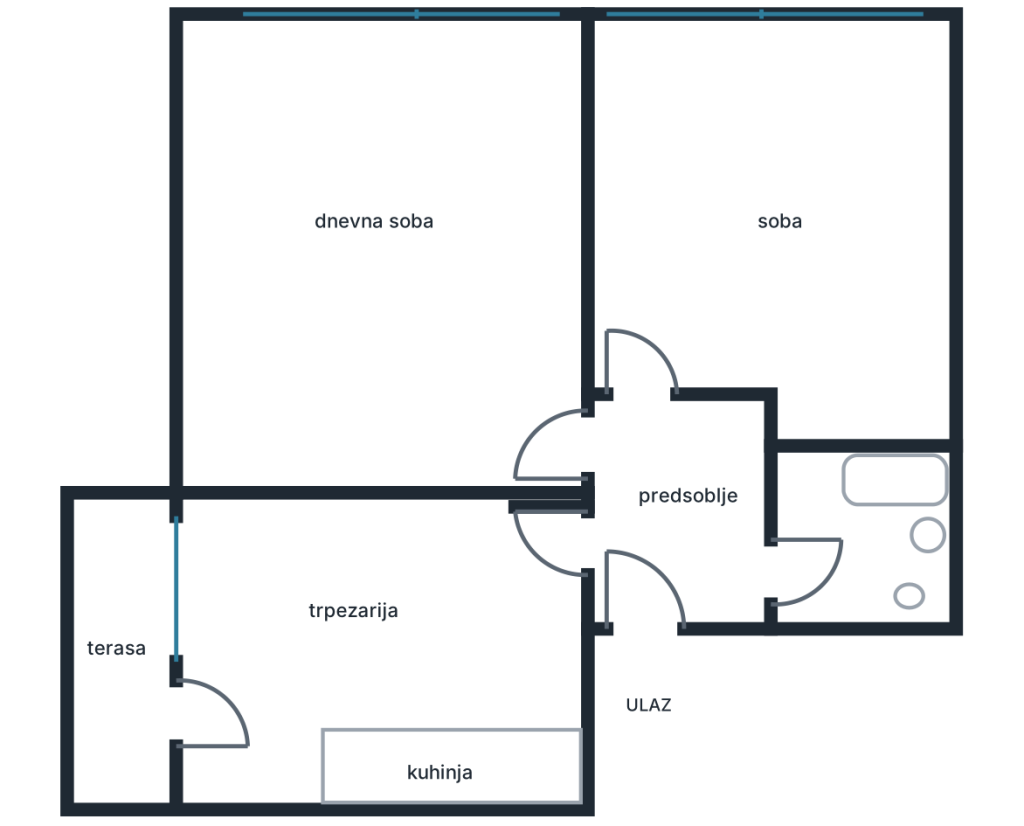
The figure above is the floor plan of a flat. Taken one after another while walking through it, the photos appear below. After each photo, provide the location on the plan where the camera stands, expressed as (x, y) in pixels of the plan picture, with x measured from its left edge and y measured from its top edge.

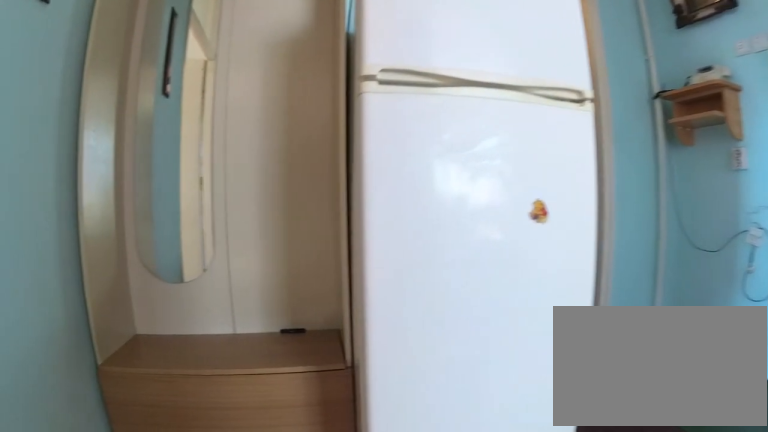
(620, 457)
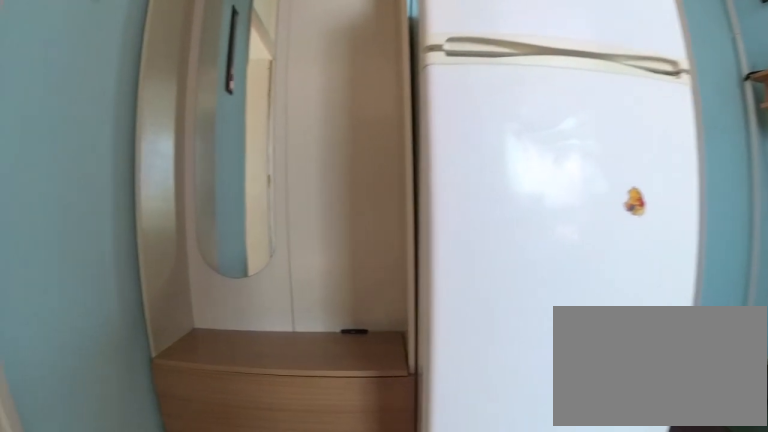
(622, 462)
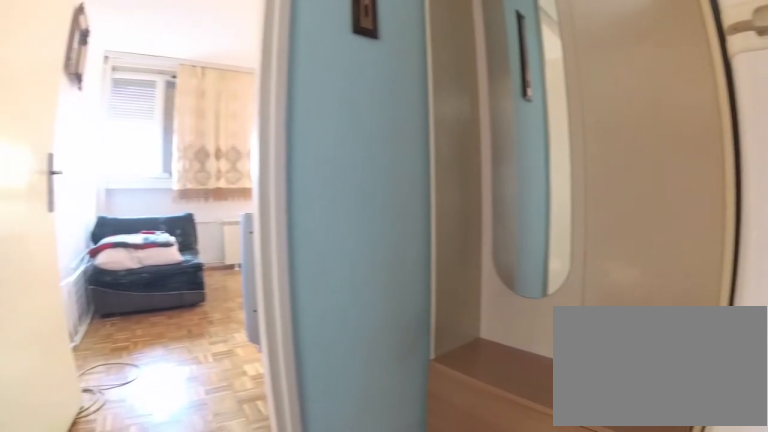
(633, 478)
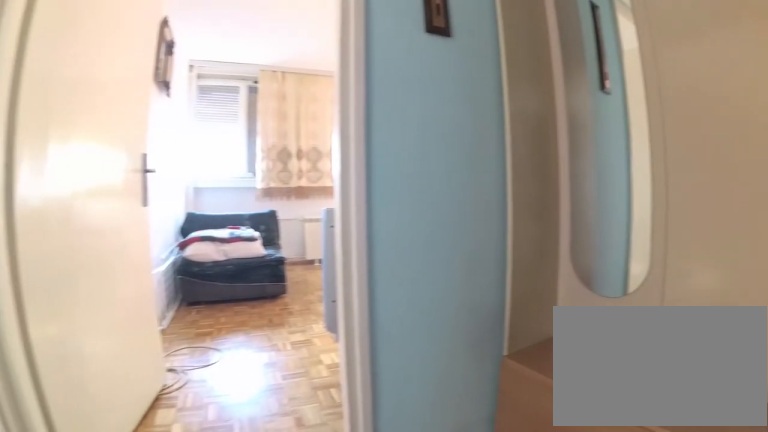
(641, 482)
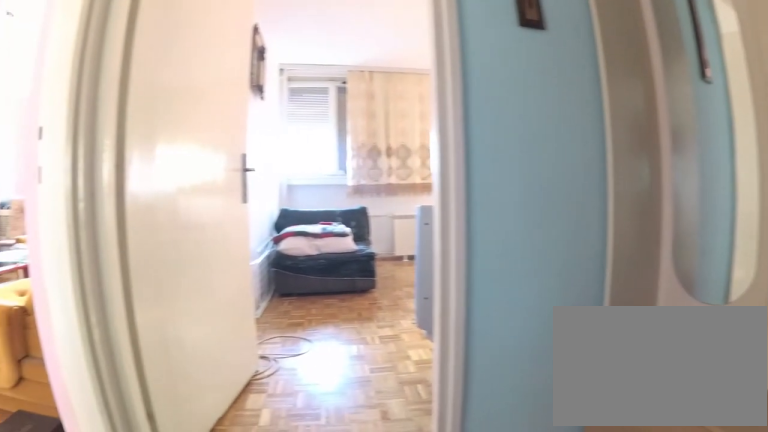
(646, 485)
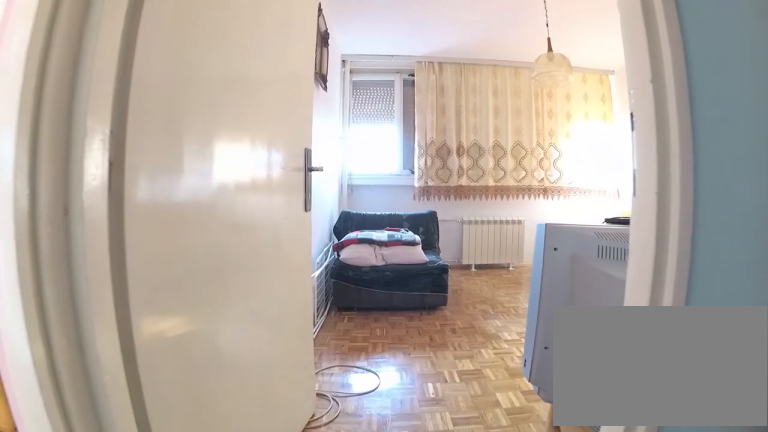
(655, 468)
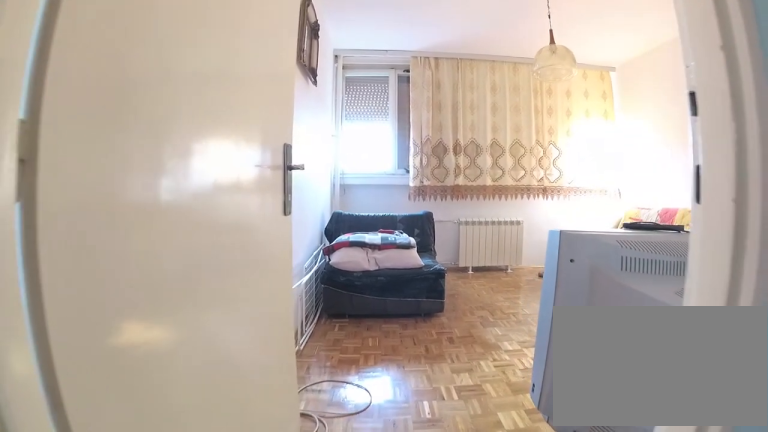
(655, 460)
